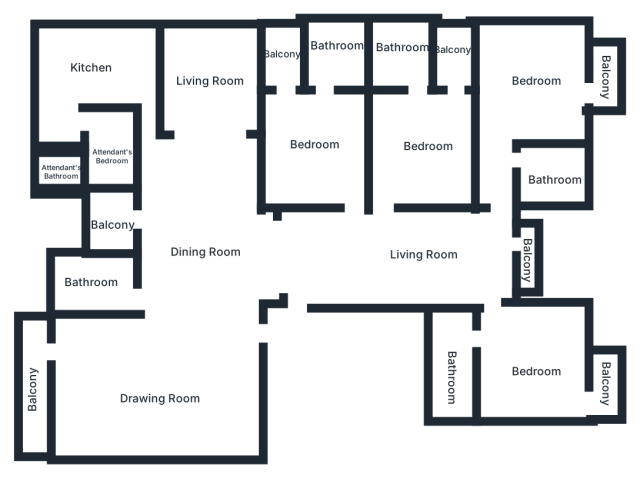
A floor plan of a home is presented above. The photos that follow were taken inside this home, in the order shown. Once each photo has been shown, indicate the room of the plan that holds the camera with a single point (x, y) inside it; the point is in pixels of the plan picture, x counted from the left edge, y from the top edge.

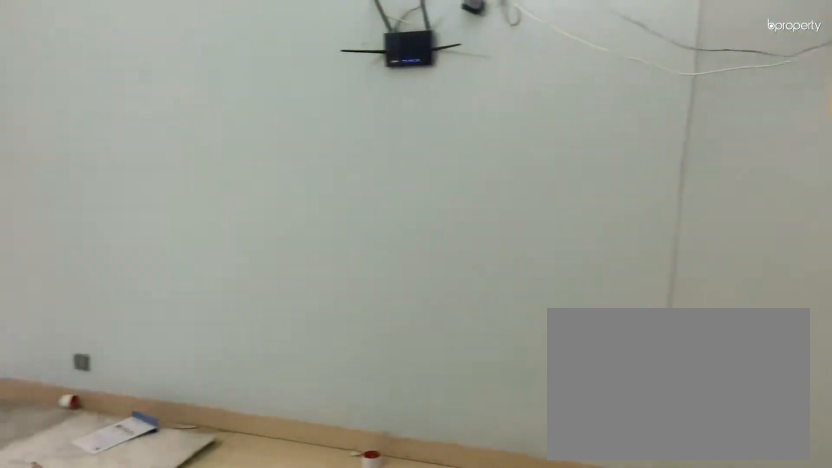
(392, 253)
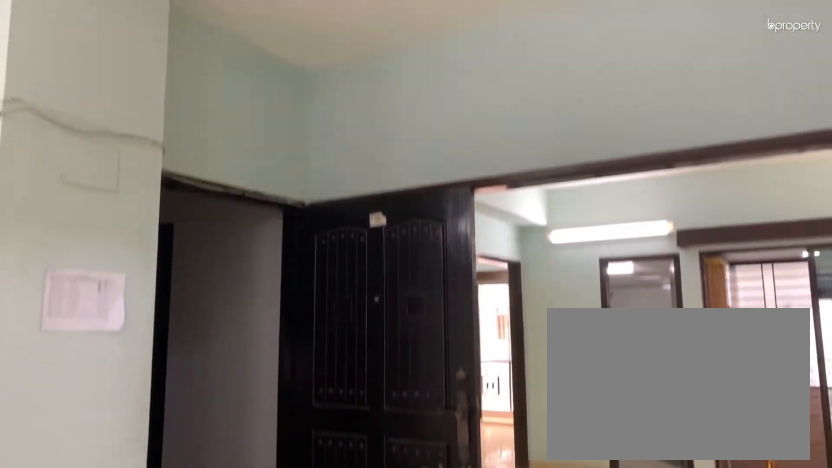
(392, 253)
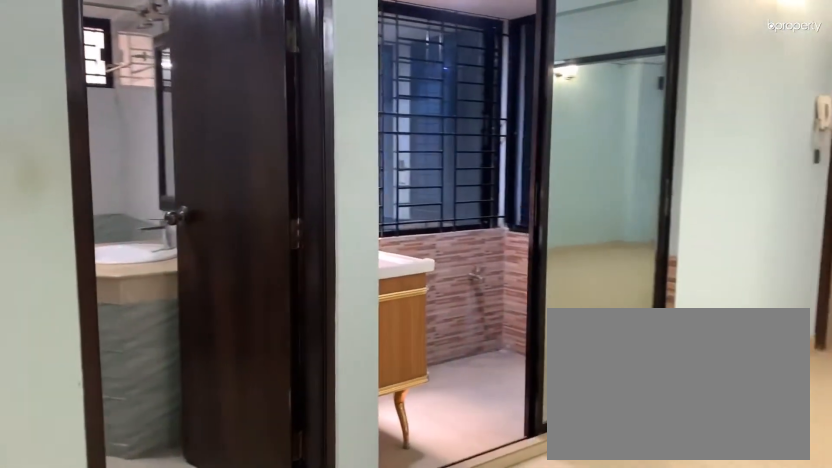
(196, 237)
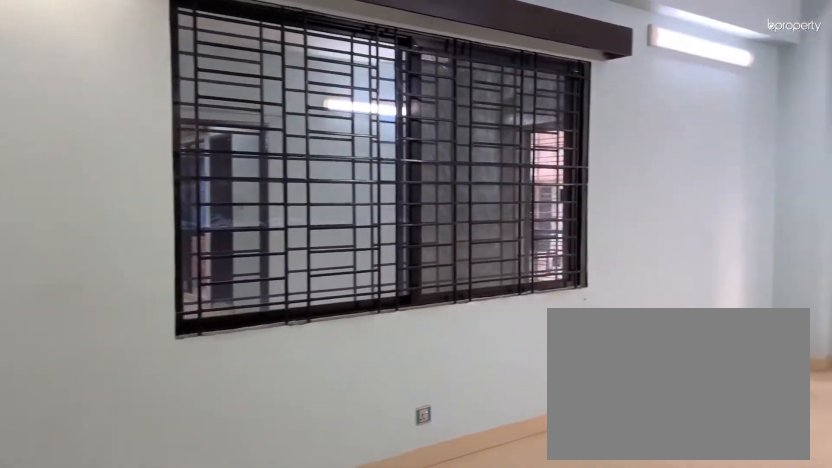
(160, 382)
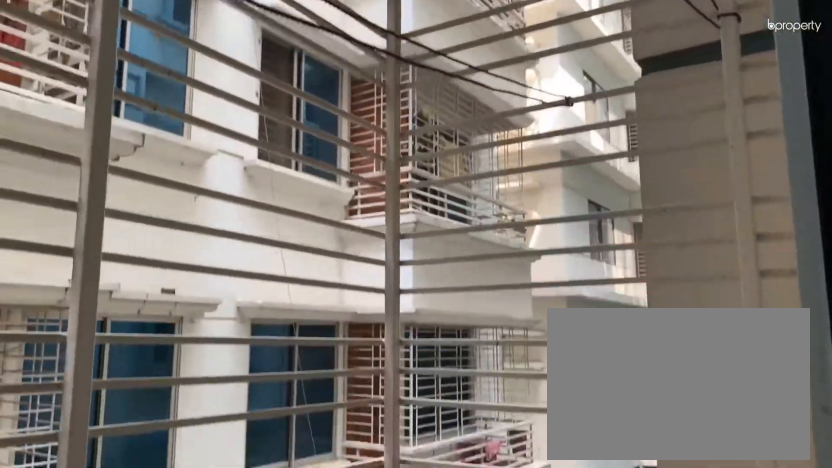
(30, 391)
